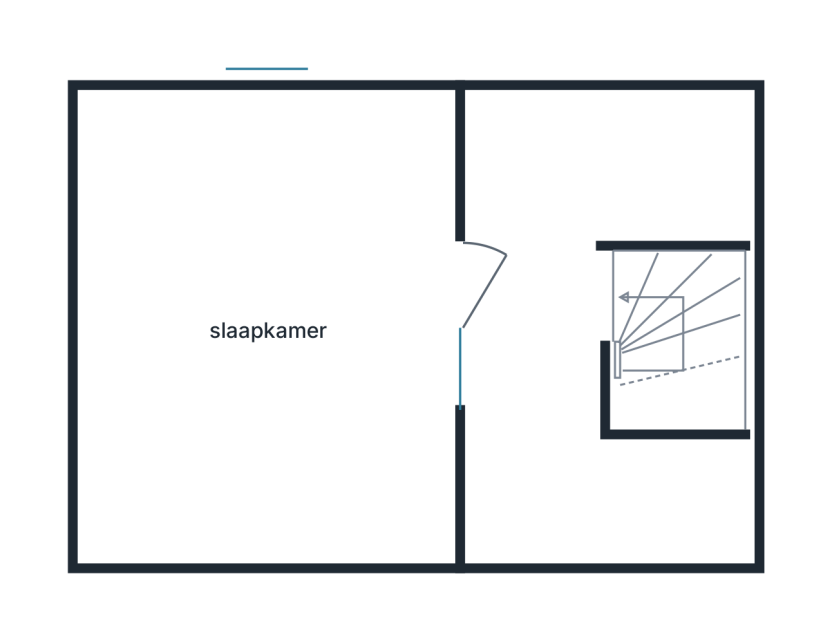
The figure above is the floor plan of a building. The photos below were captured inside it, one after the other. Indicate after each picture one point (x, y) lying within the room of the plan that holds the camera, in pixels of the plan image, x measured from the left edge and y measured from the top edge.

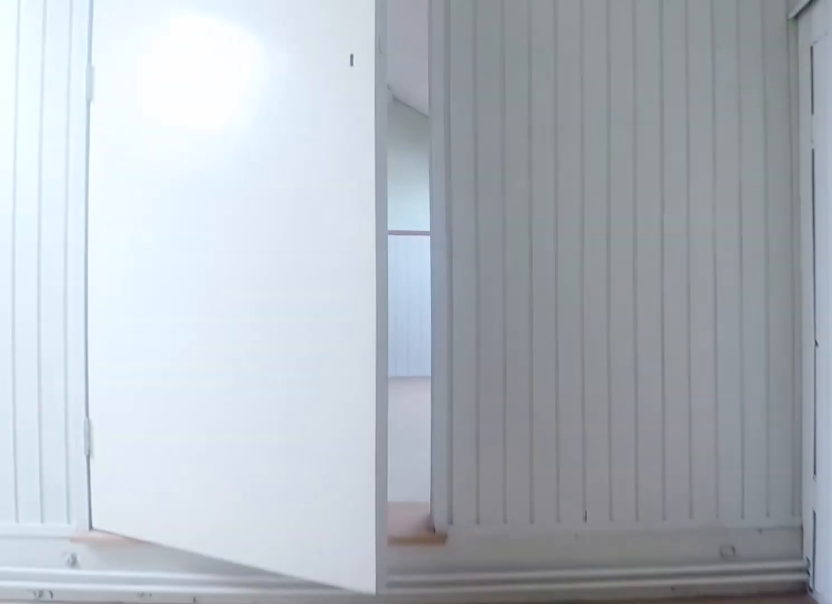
(585, 323)
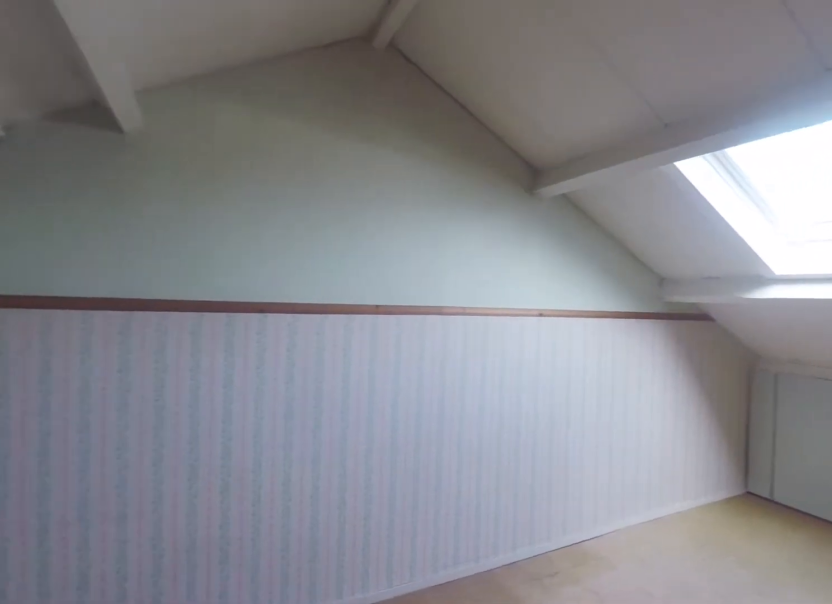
(271, 326)
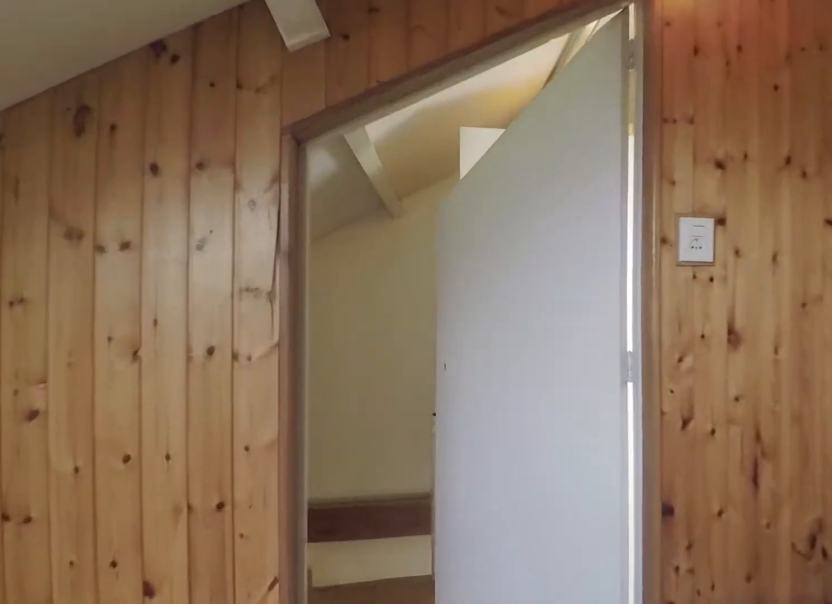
(271, 326)
